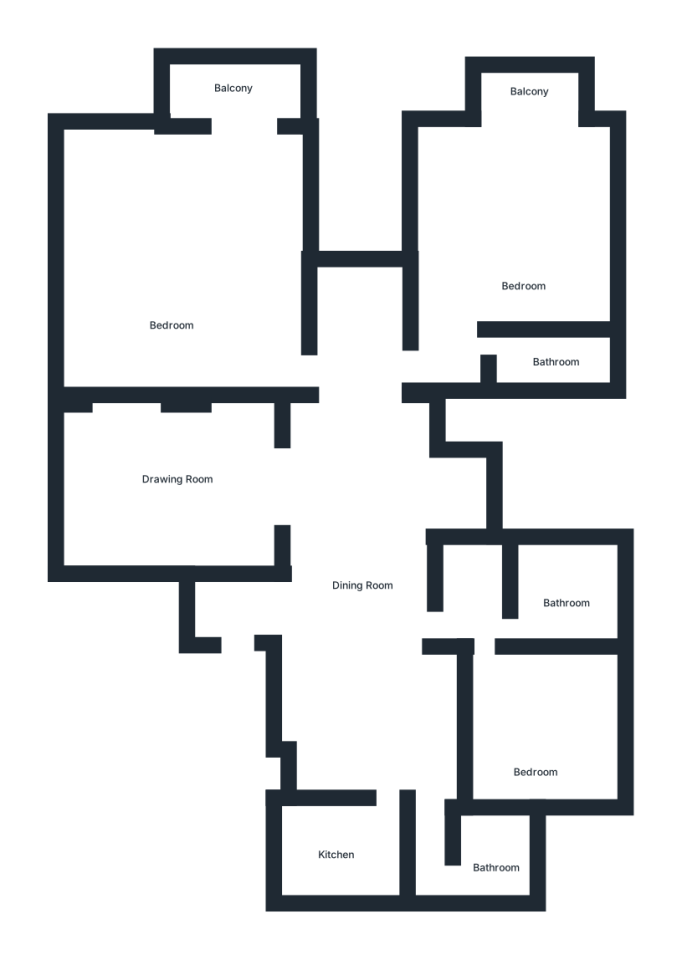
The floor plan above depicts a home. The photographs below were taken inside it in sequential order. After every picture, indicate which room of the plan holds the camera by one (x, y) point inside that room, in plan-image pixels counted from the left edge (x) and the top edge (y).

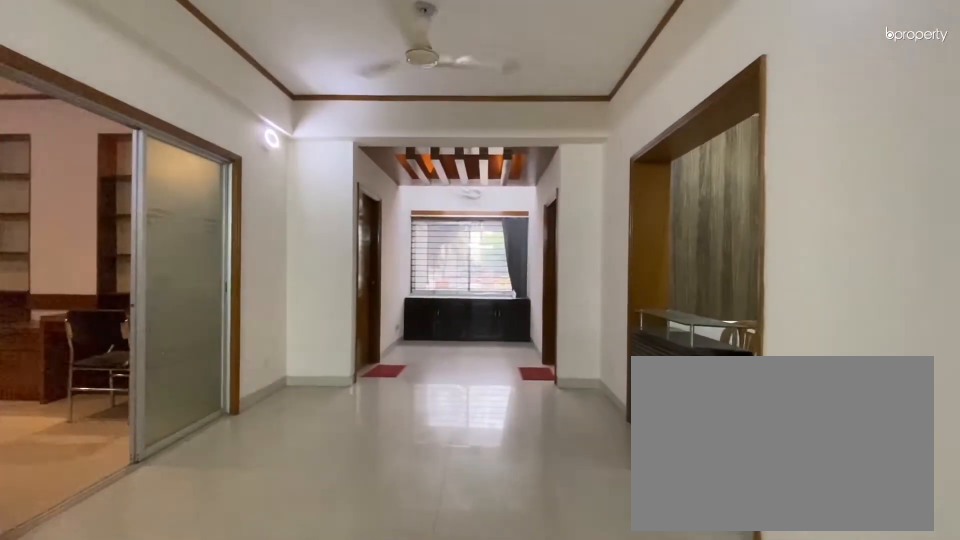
(360, 587)
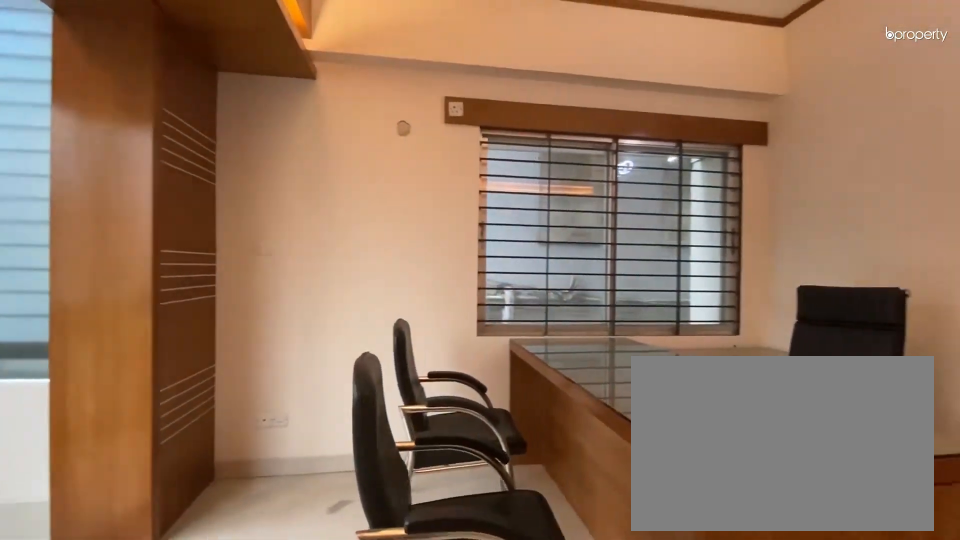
(517, 240)
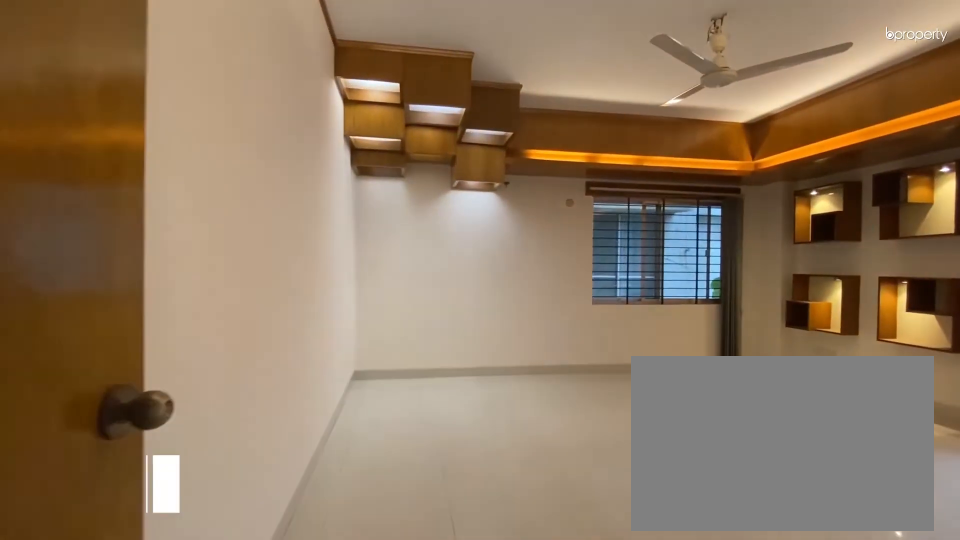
(177, 279)
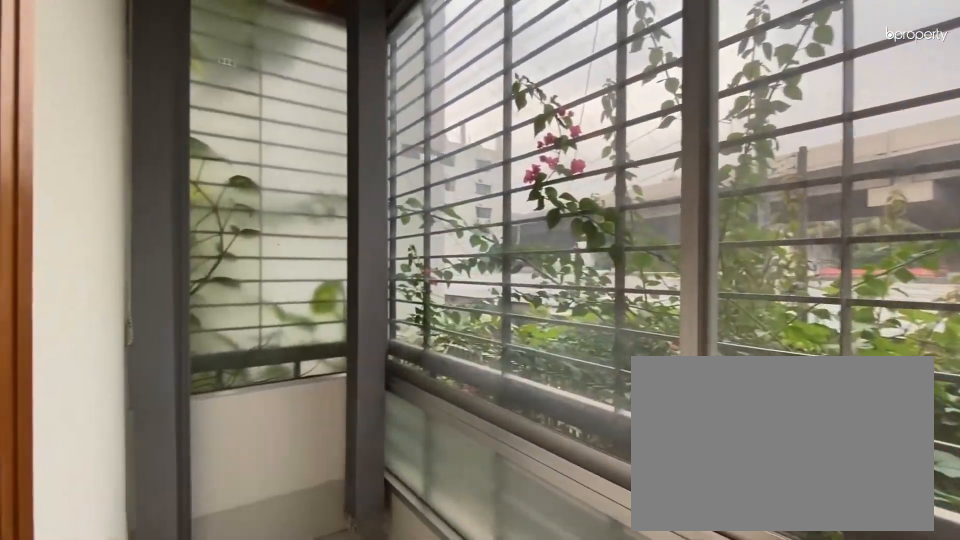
(242, 89)
